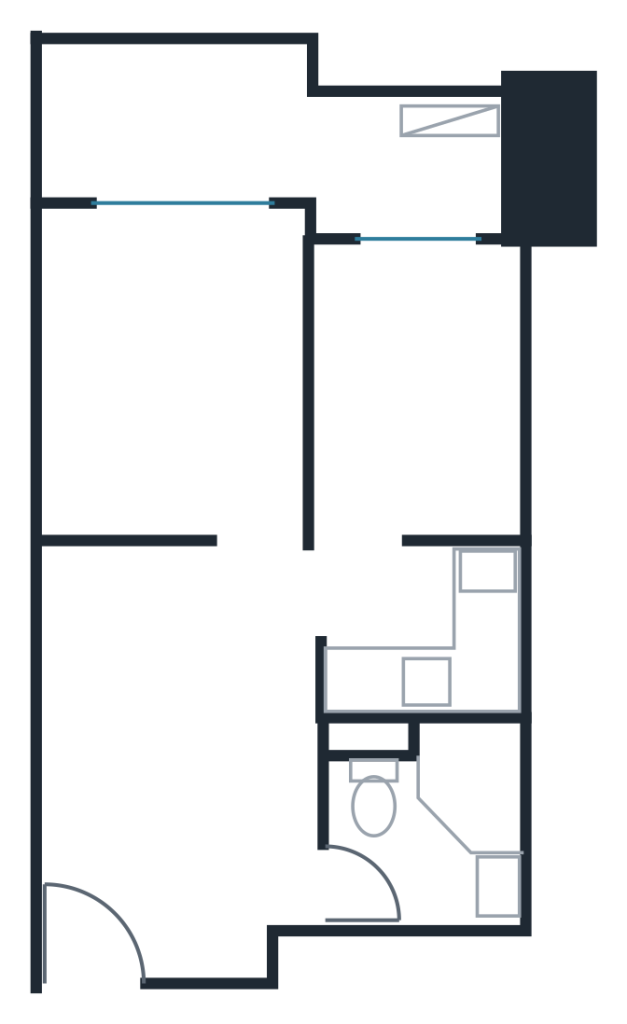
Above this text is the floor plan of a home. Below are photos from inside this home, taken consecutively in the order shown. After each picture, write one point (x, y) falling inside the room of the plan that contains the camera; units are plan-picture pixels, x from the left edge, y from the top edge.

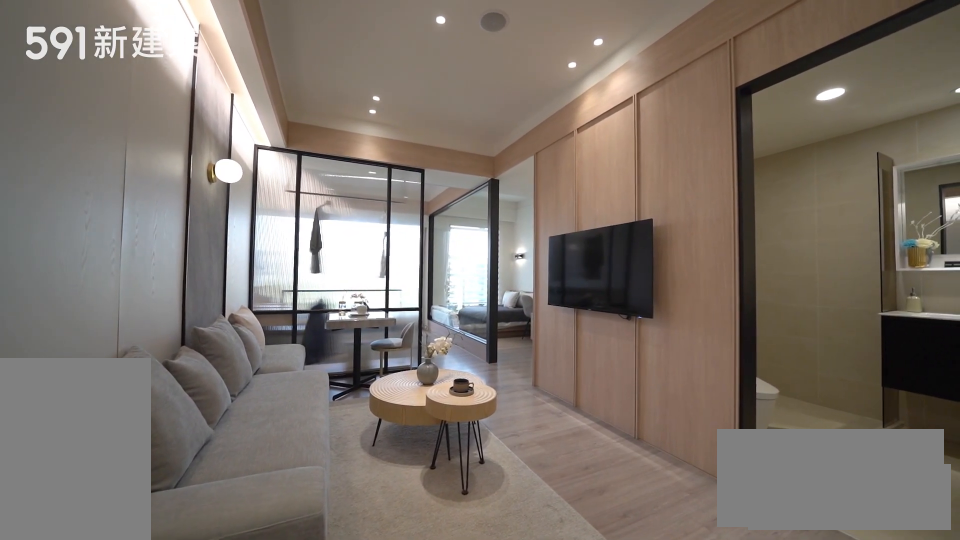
(169, 761)
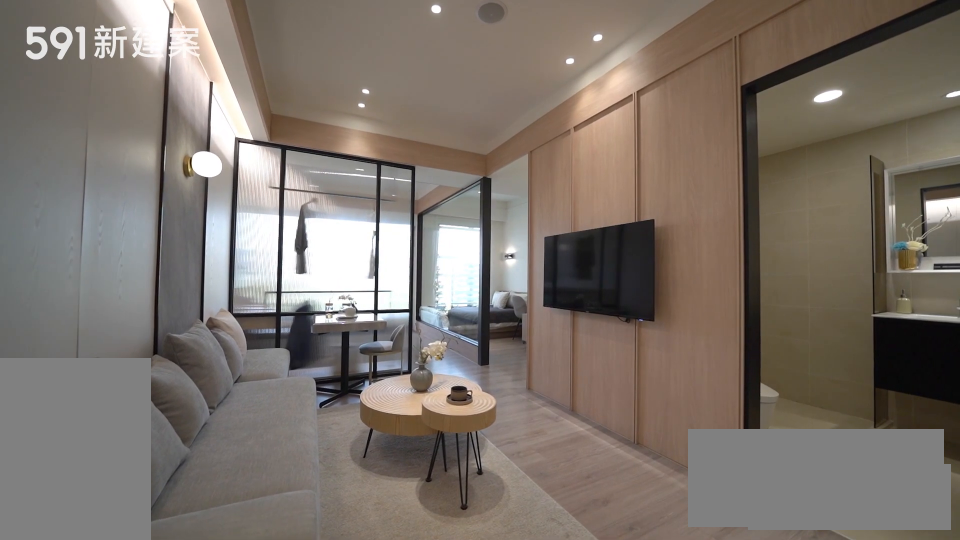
(169, 761)
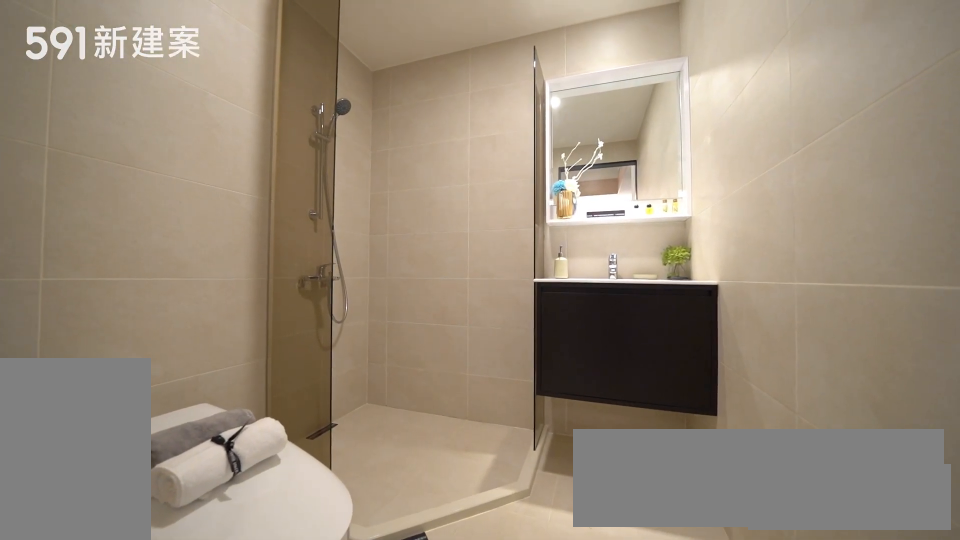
(428, 824)
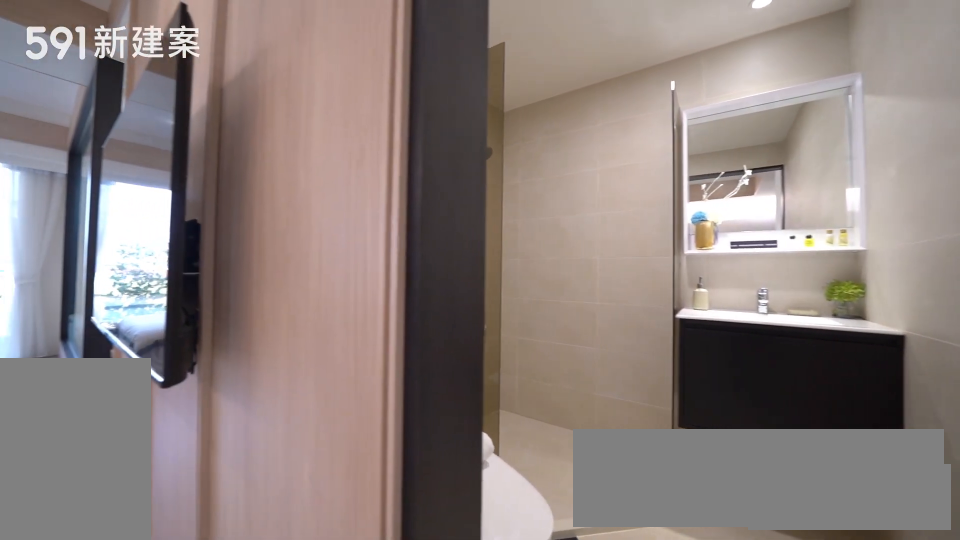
(428, 824)
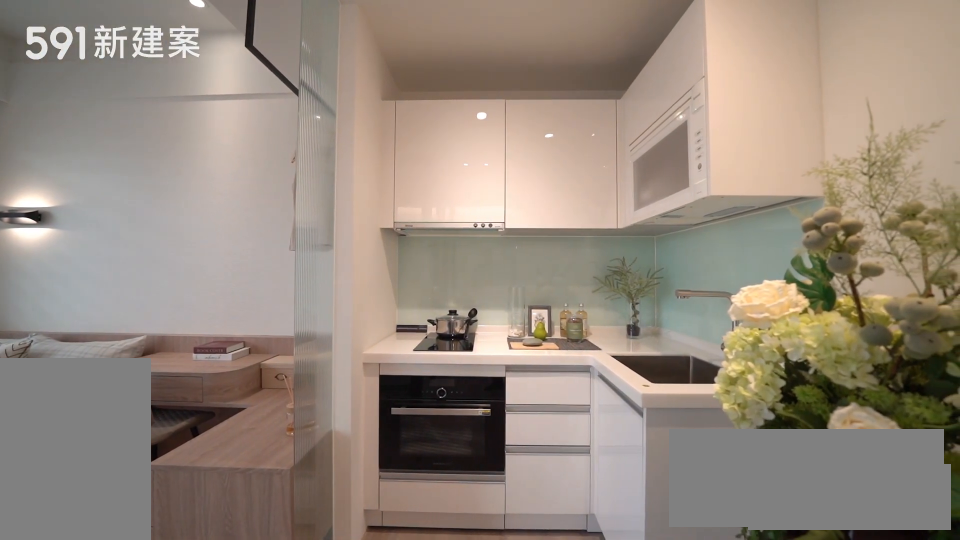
(425, 632)
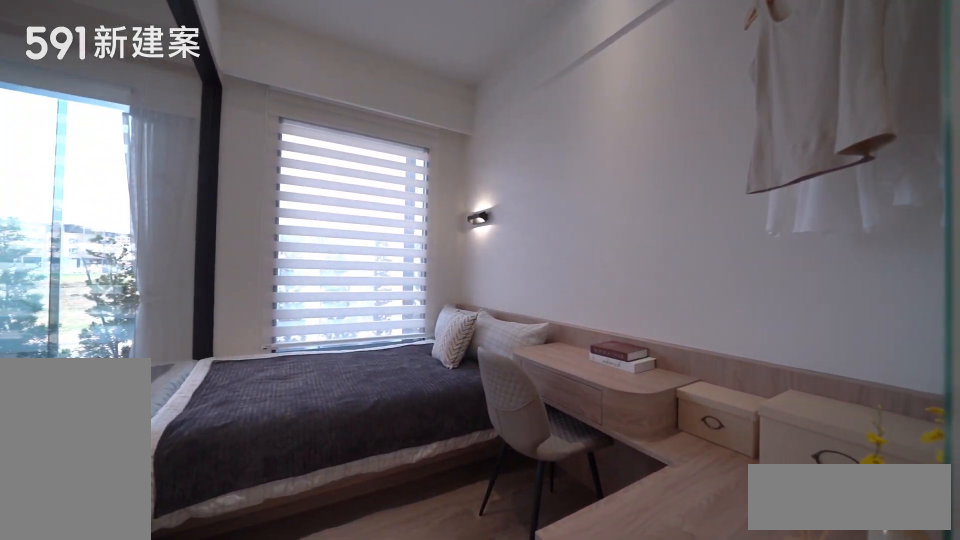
(423, 388)
